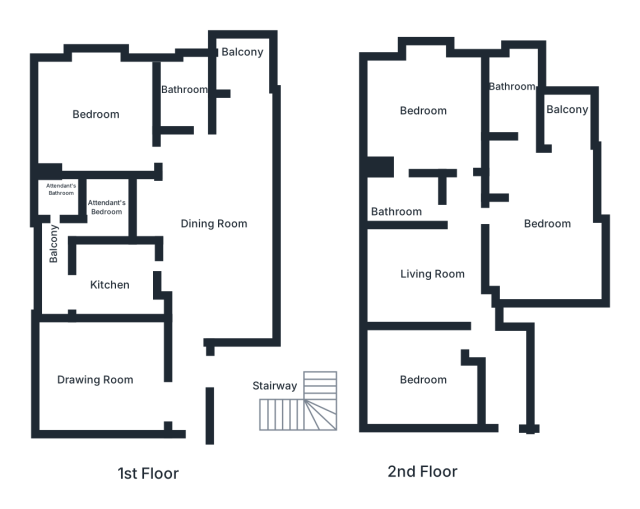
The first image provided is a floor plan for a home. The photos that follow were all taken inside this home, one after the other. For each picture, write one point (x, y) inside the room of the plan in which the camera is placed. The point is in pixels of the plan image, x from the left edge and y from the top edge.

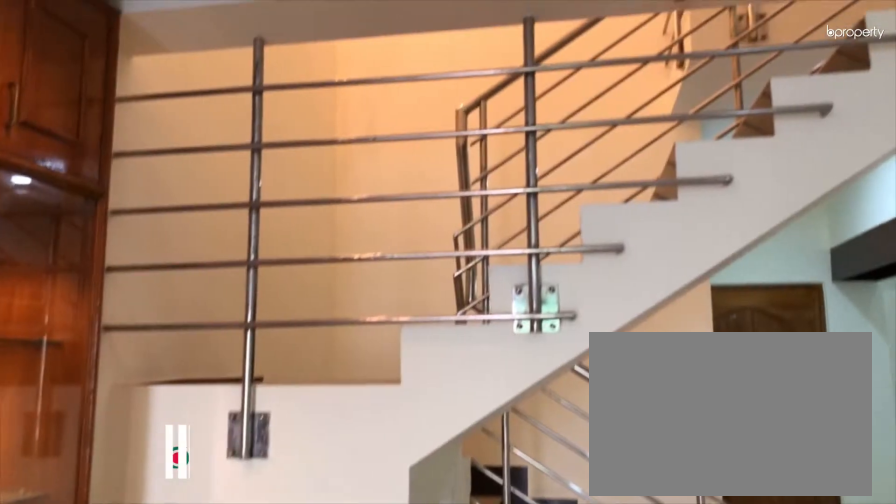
(266, 410)
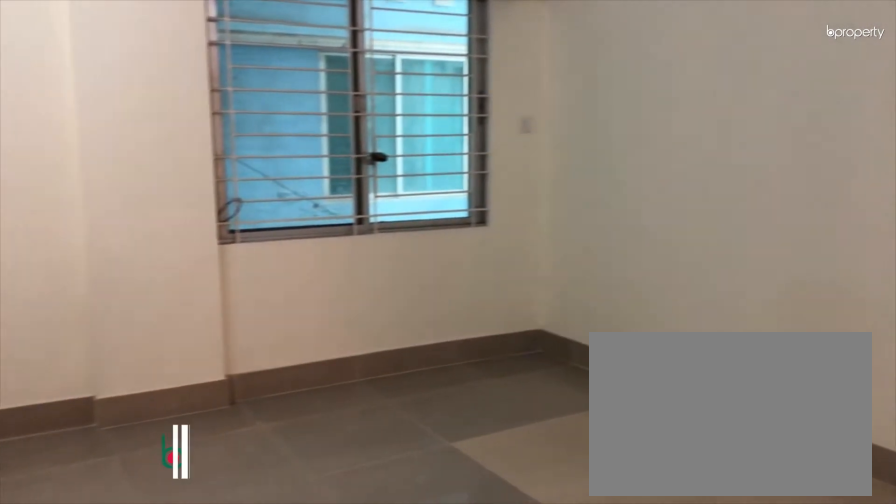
(423, 267)
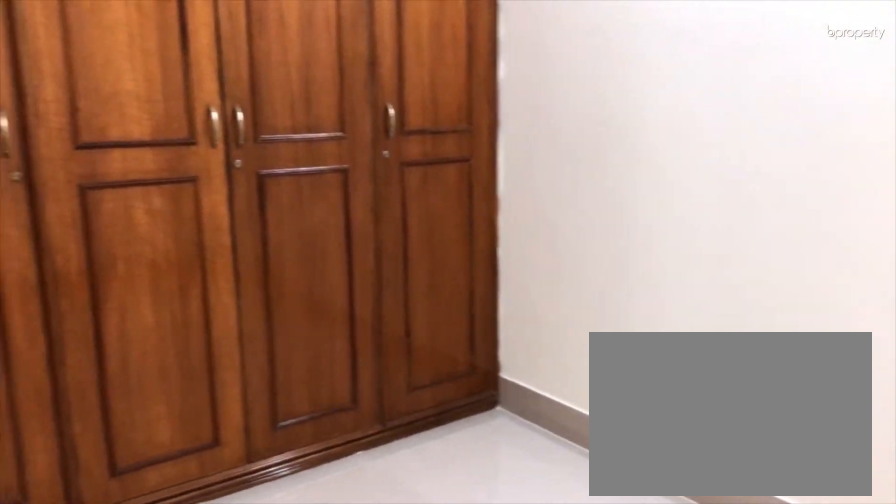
(418, 380)
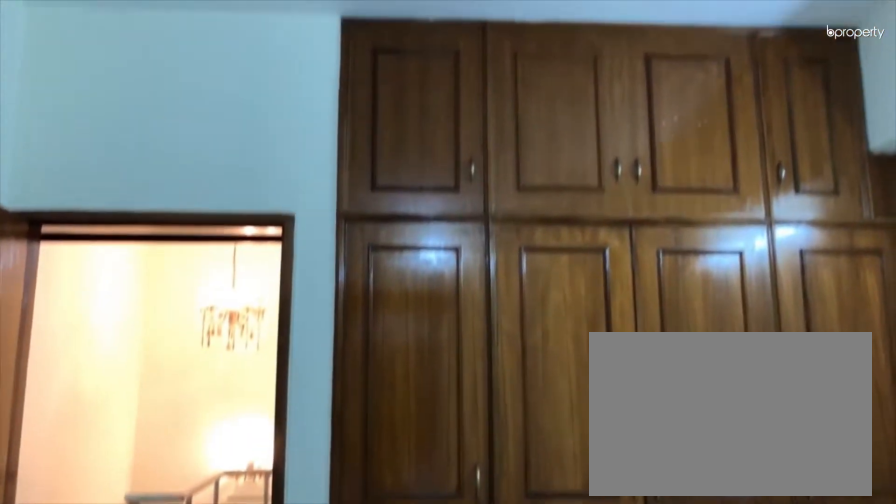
(418, 380)
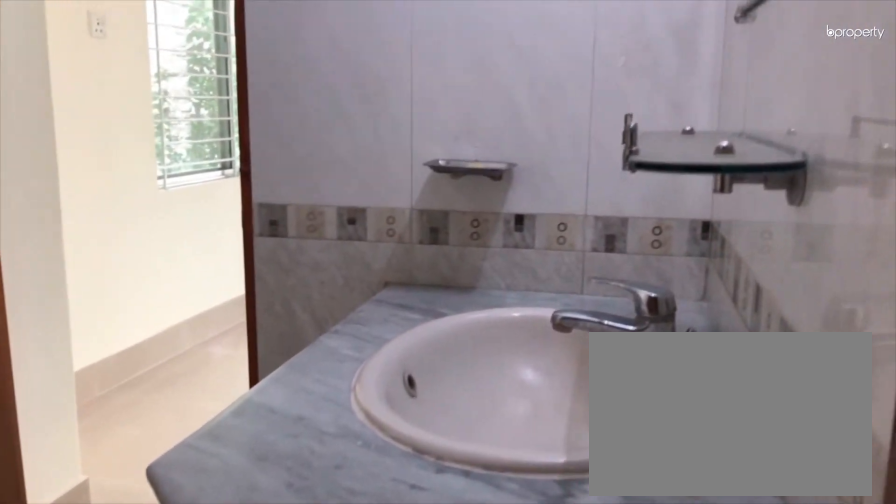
(410, 201)
